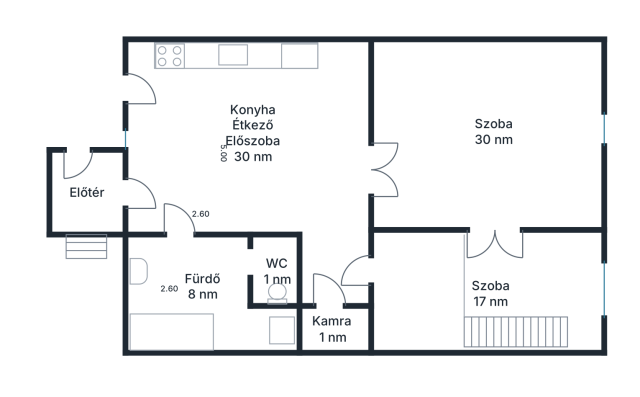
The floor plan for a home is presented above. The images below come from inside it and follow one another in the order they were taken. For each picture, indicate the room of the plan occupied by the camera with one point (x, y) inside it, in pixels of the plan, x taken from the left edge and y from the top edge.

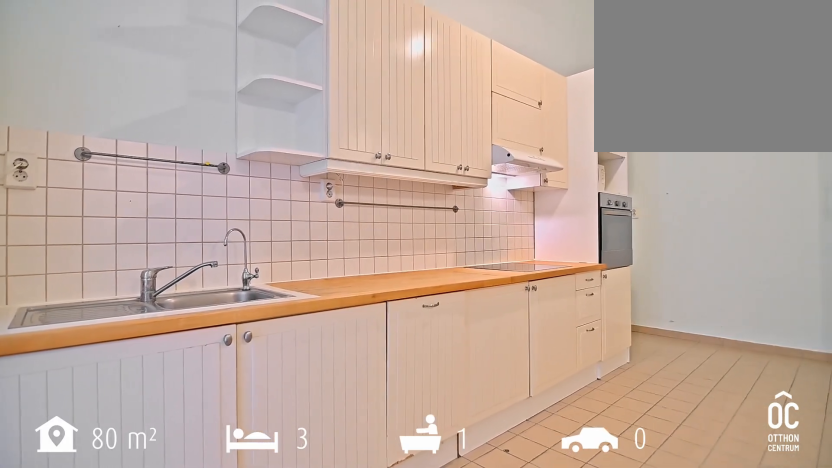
(252, 145)
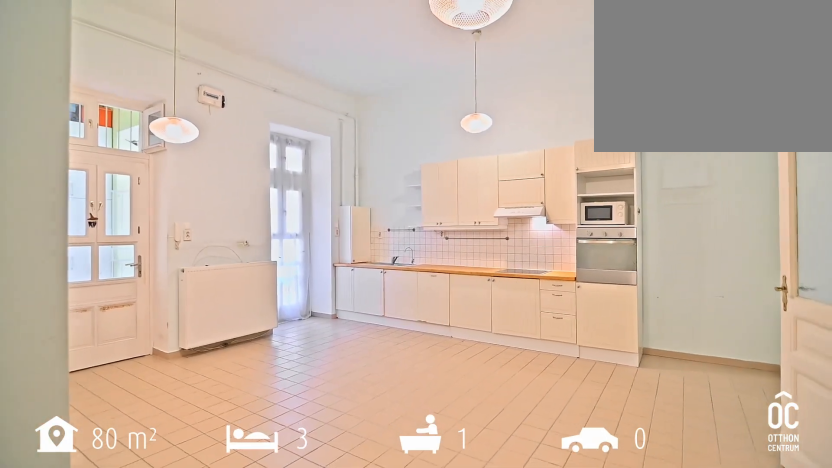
(252, 143)
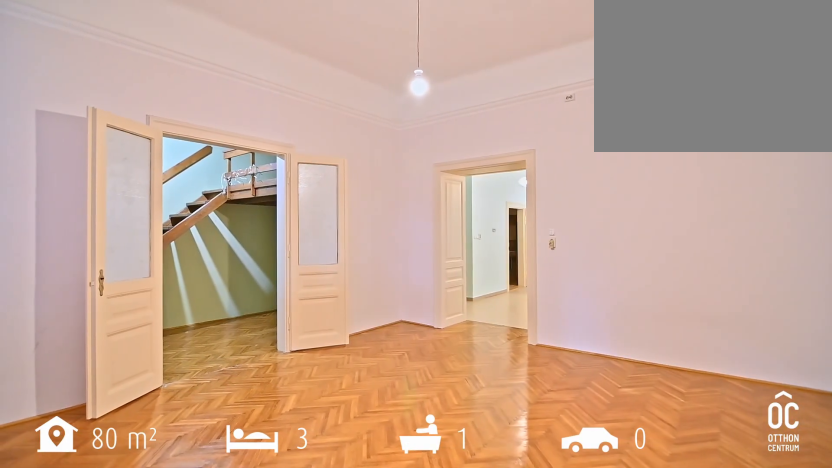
(488, 135)
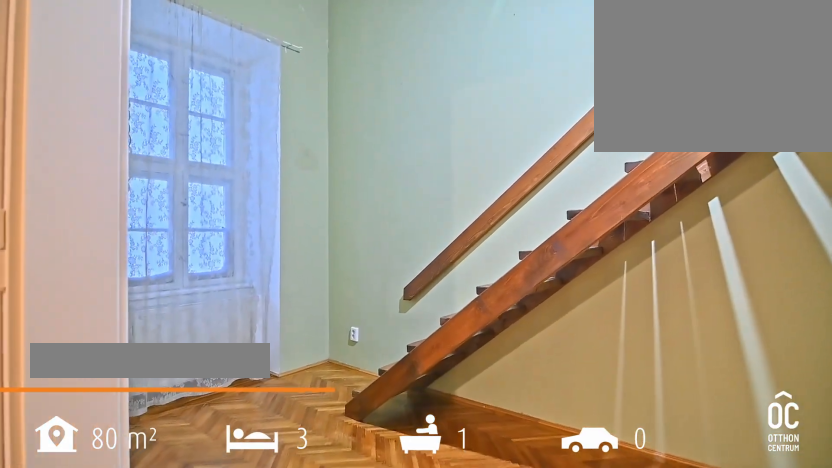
(496, 288)
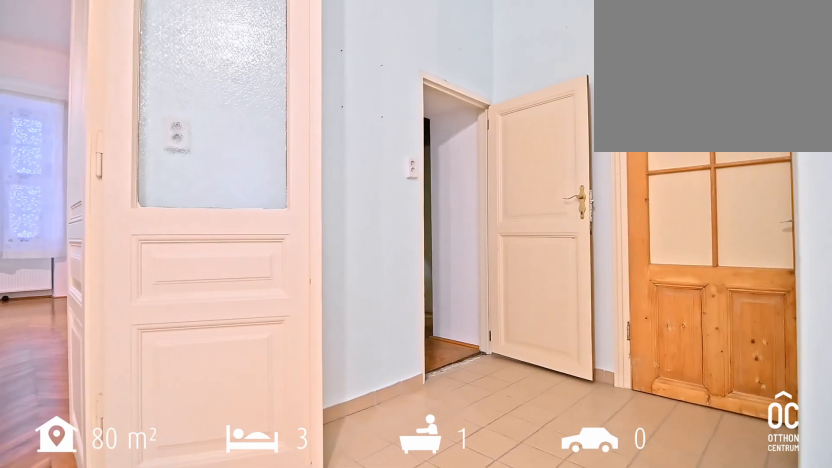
(338, 264)
